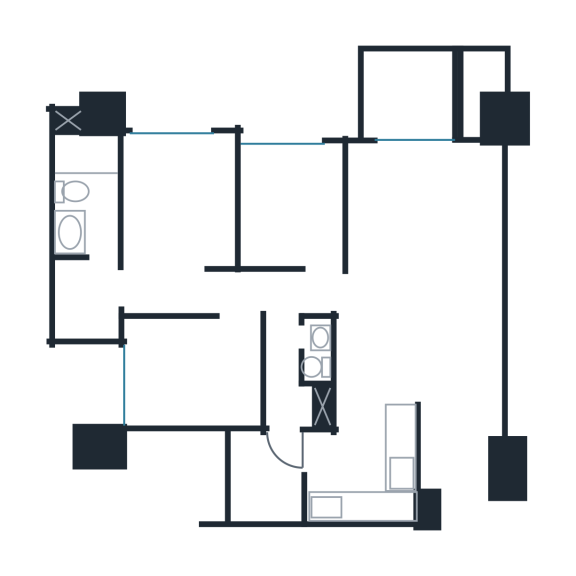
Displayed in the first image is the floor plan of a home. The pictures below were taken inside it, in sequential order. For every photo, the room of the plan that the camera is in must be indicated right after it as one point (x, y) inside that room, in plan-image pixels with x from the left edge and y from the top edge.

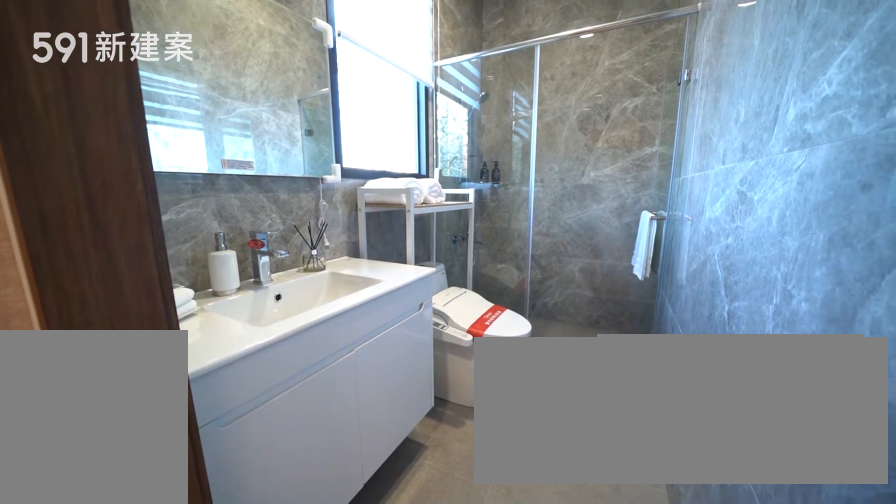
(83, 187)
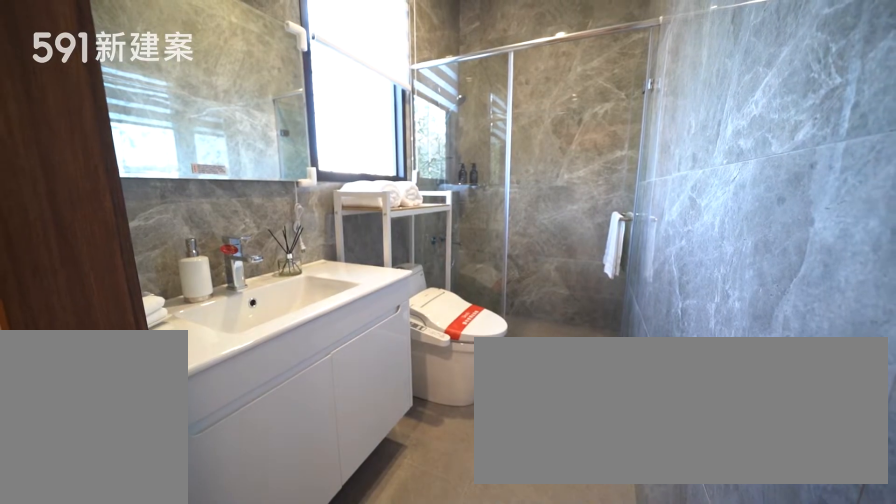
(83, 187)
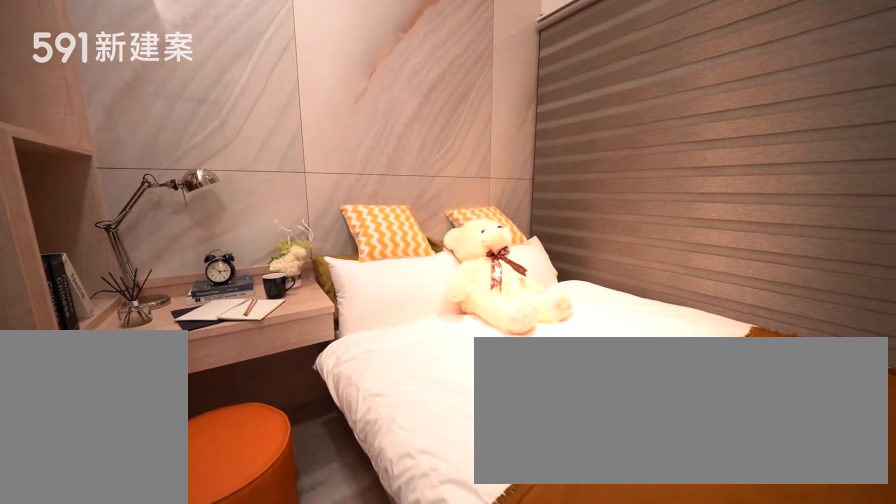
(188, 372)
